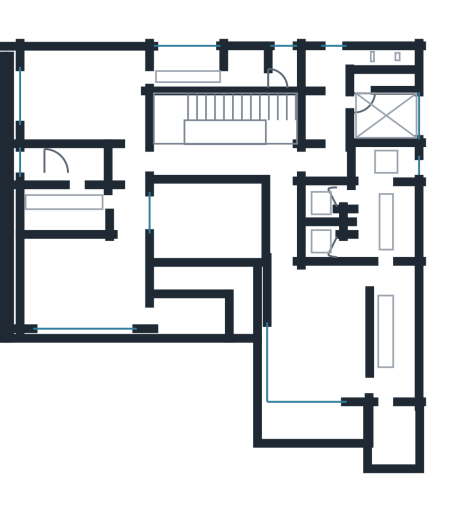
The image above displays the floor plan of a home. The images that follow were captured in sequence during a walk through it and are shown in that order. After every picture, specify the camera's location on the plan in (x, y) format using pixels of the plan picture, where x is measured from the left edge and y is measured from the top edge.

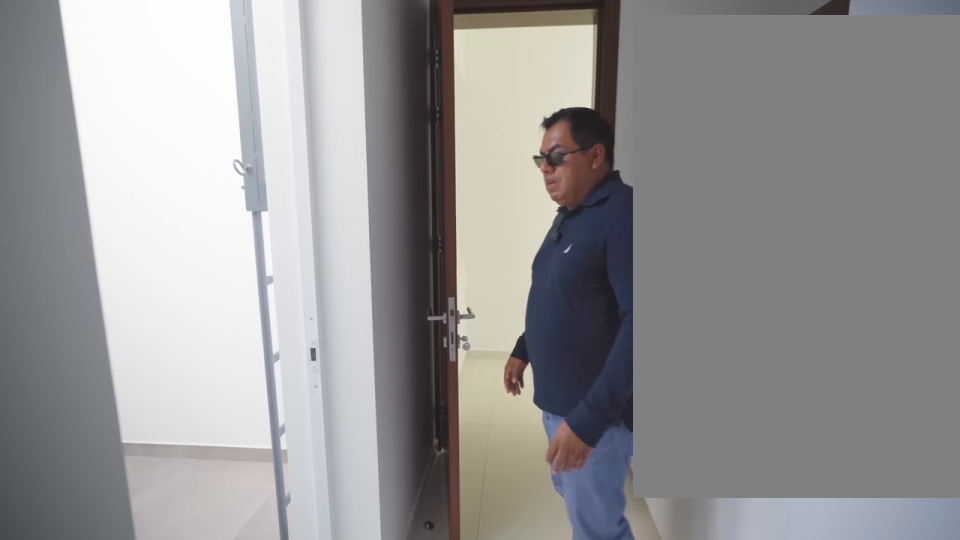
(331, 86)
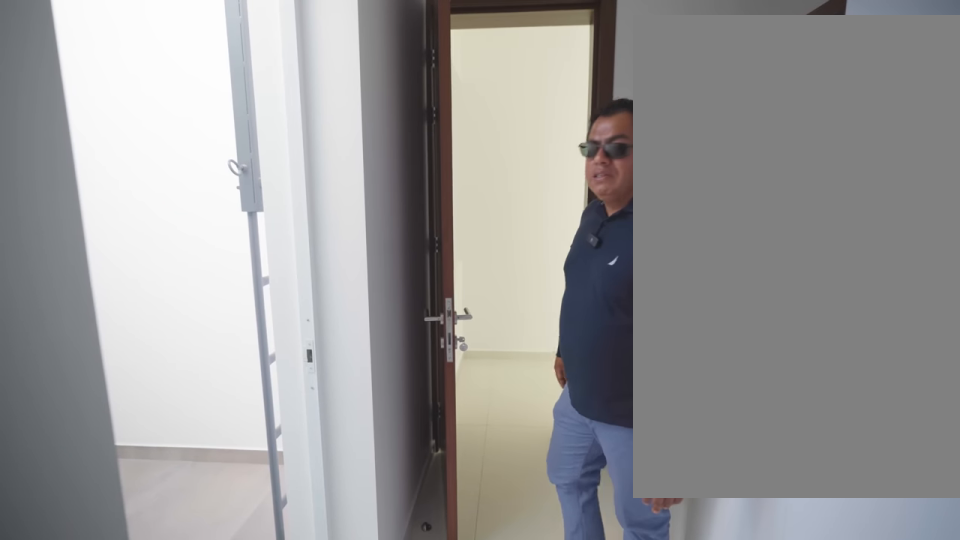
(331, 86)
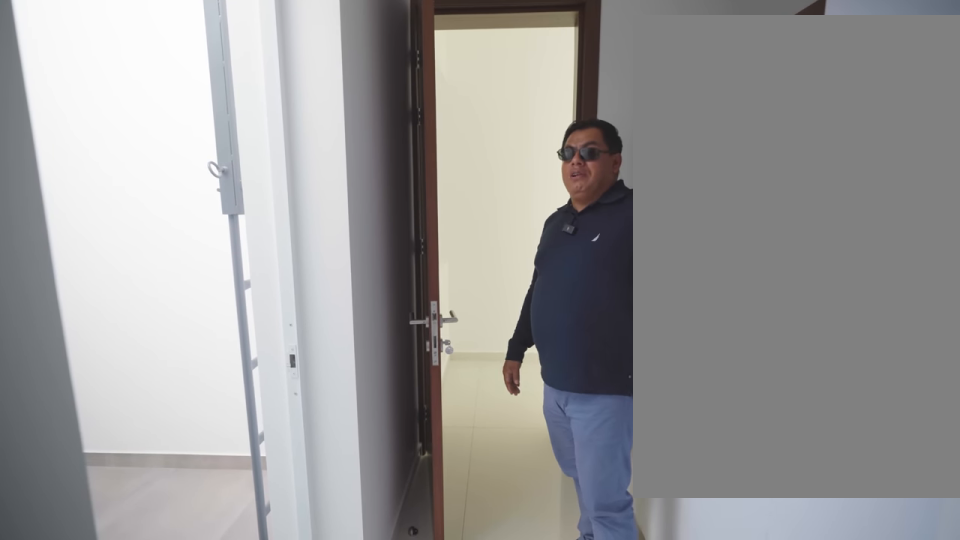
(331, 86)
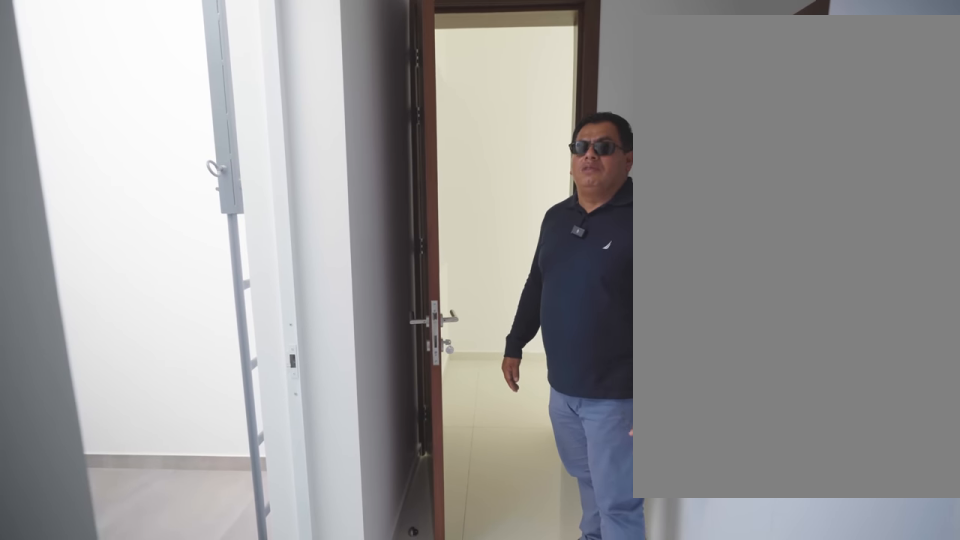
(332, 87)
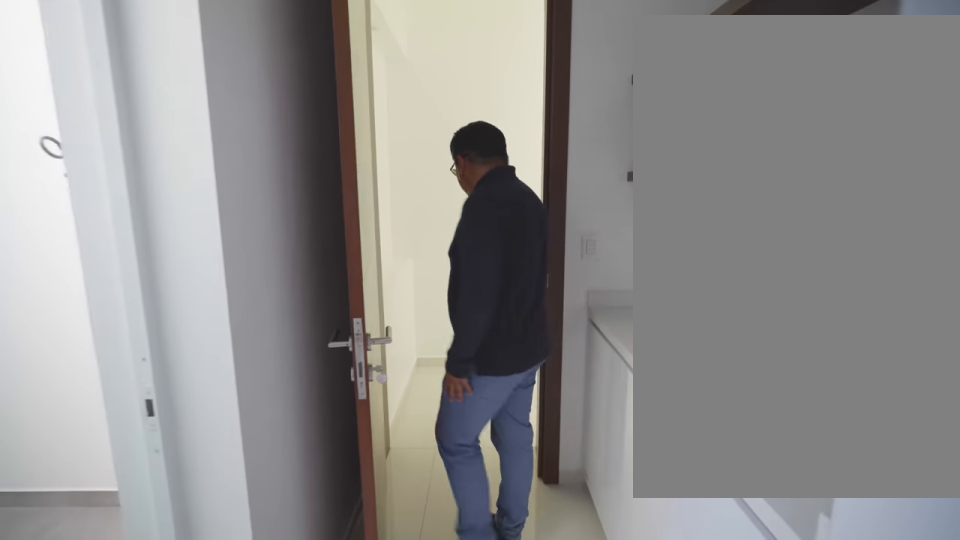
(333, 97)
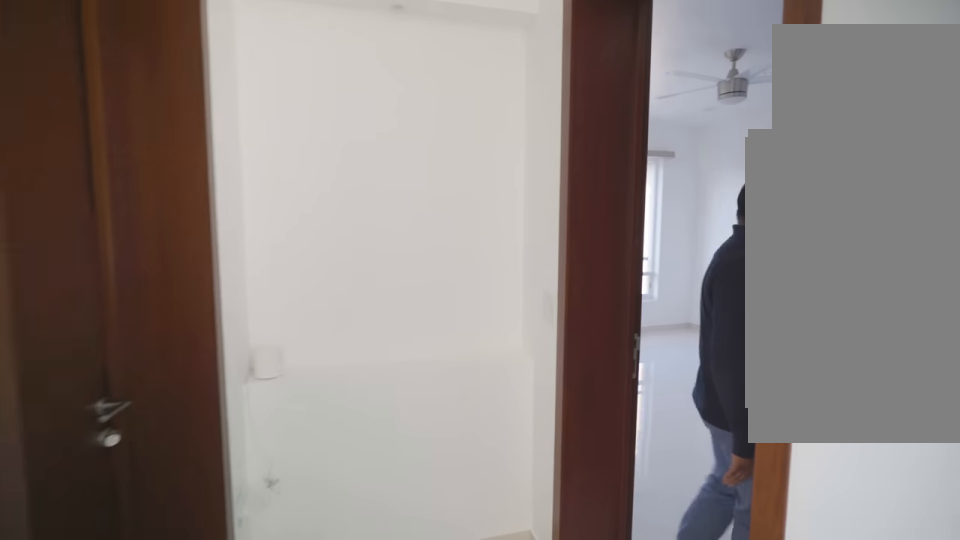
(132, 137)
